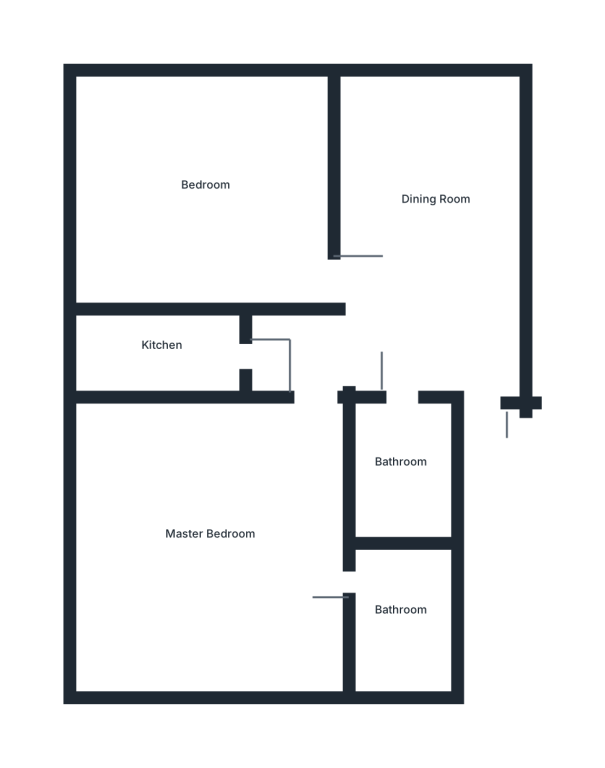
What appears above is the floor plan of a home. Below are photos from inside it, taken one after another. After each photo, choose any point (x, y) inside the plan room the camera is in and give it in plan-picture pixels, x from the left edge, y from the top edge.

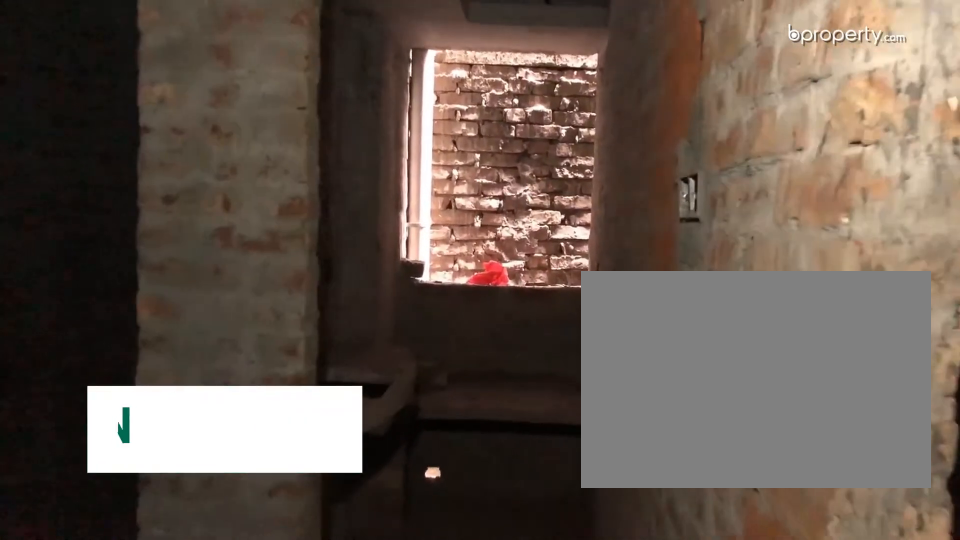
(181, 355)
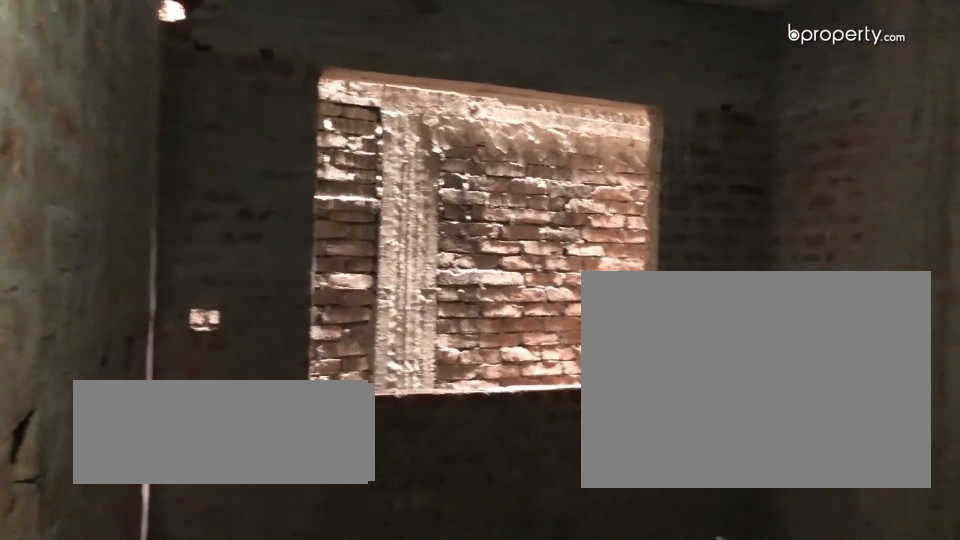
(205, 207)
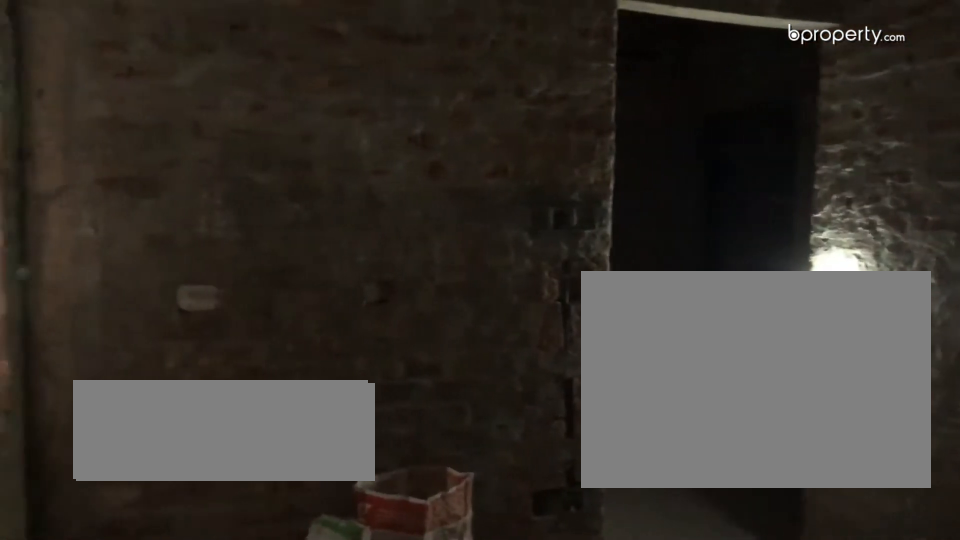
(205, 207)
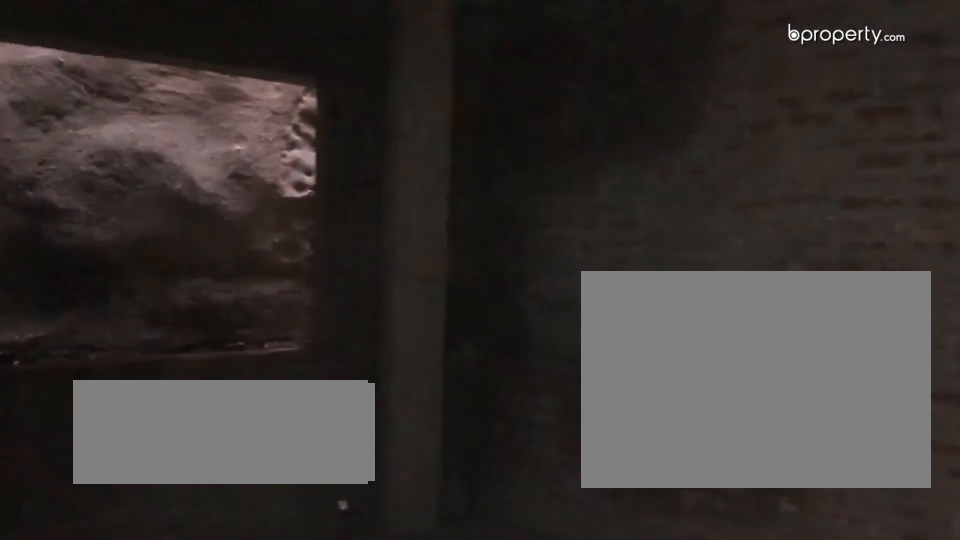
(222, 555)
